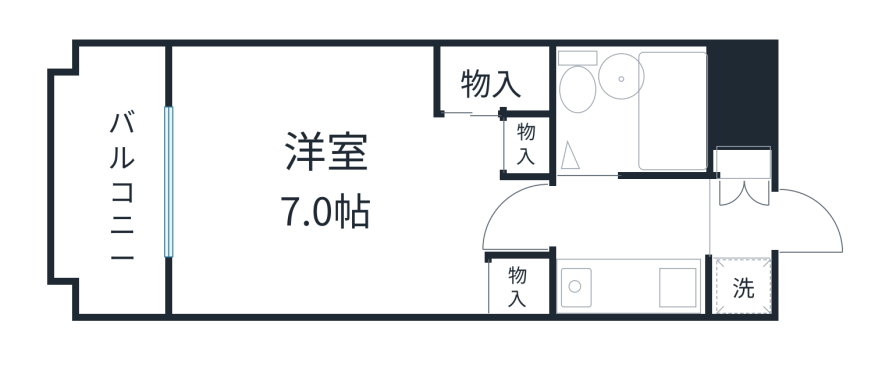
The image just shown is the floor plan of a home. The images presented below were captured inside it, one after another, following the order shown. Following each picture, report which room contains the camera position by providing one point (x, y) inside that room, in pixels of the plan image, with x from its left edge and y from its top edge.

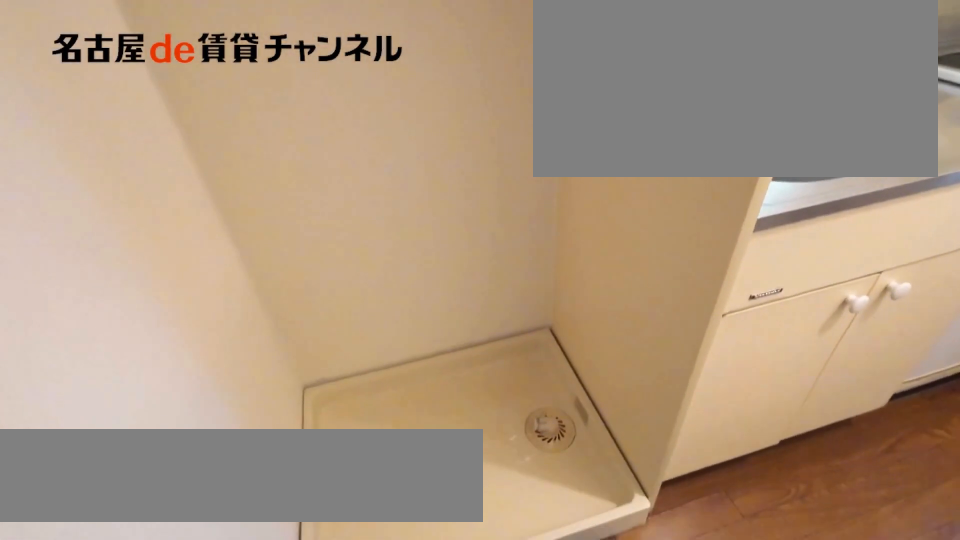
(740, 285)
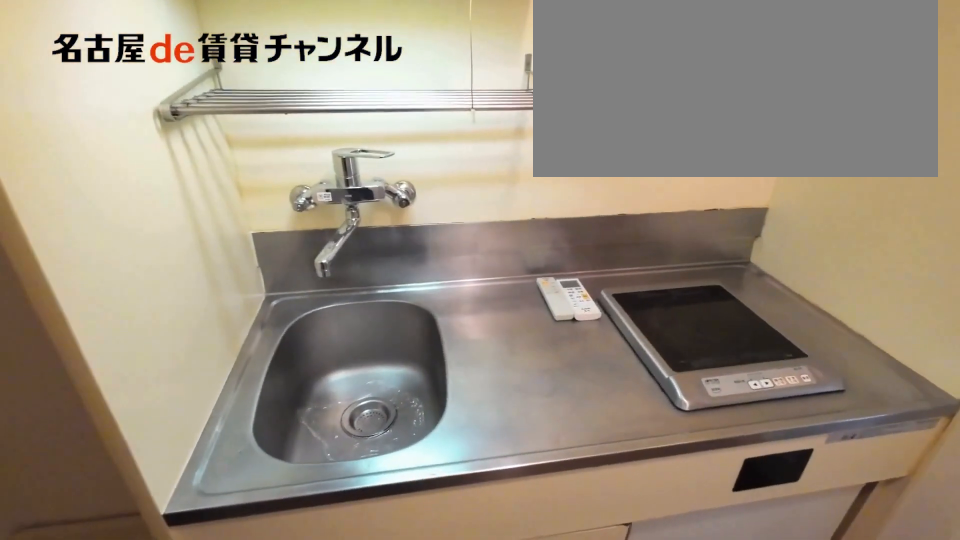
(628, 288)
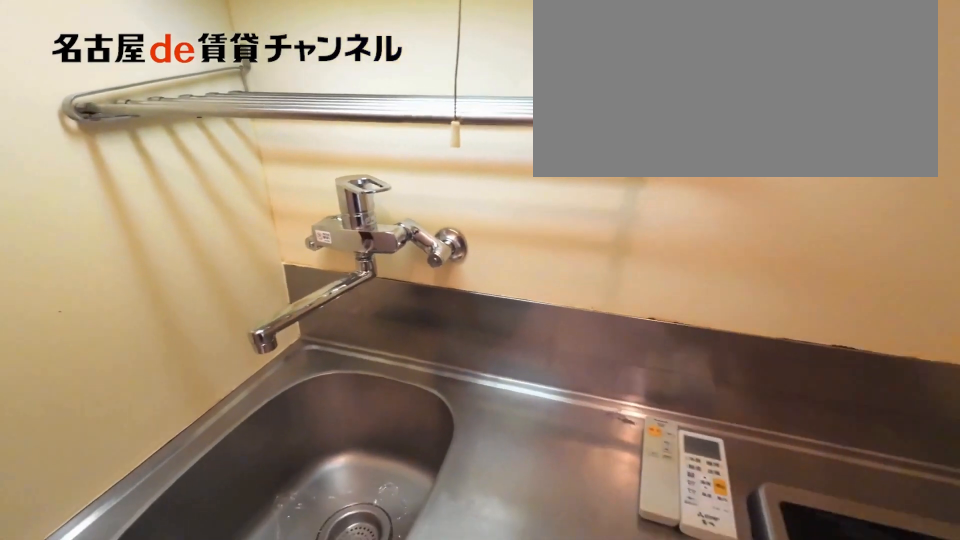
(628, 288)
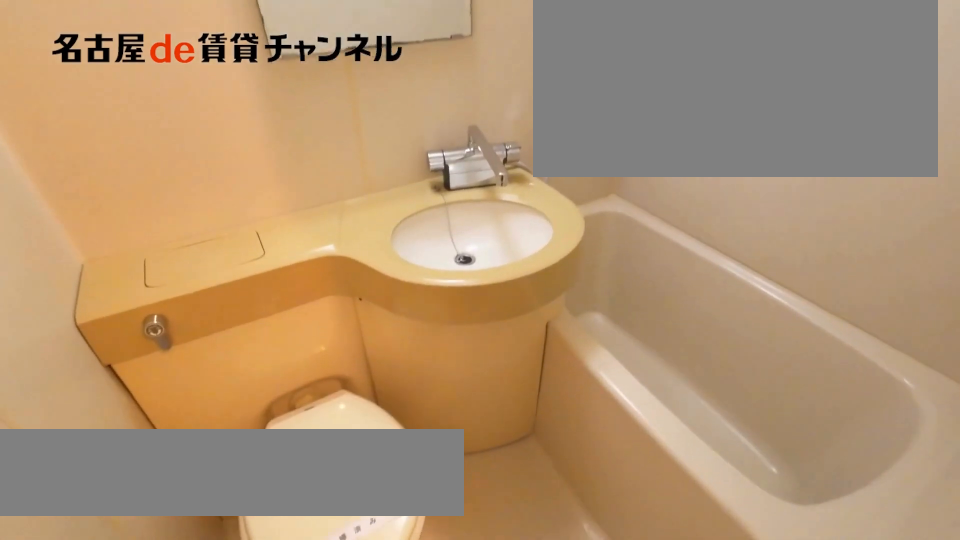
(633, 109)
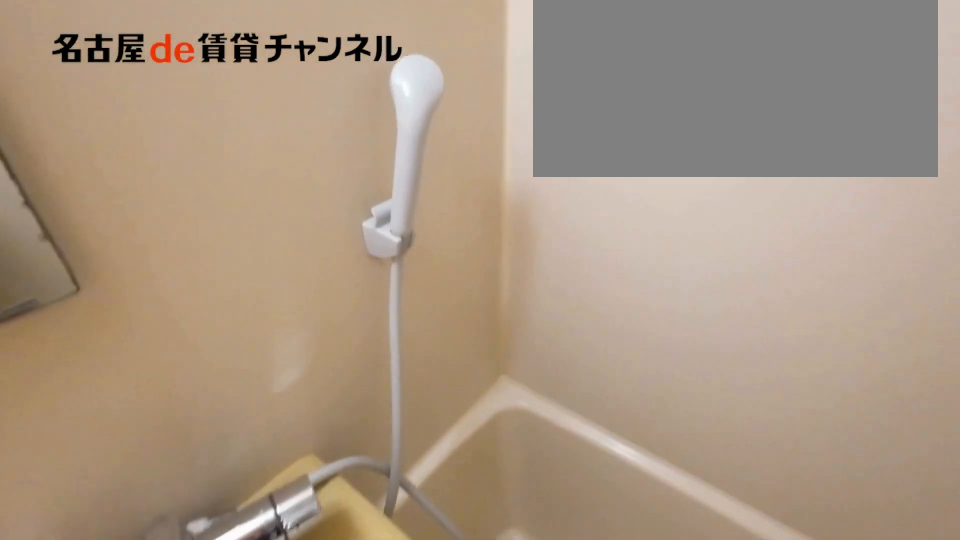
(633, 109)
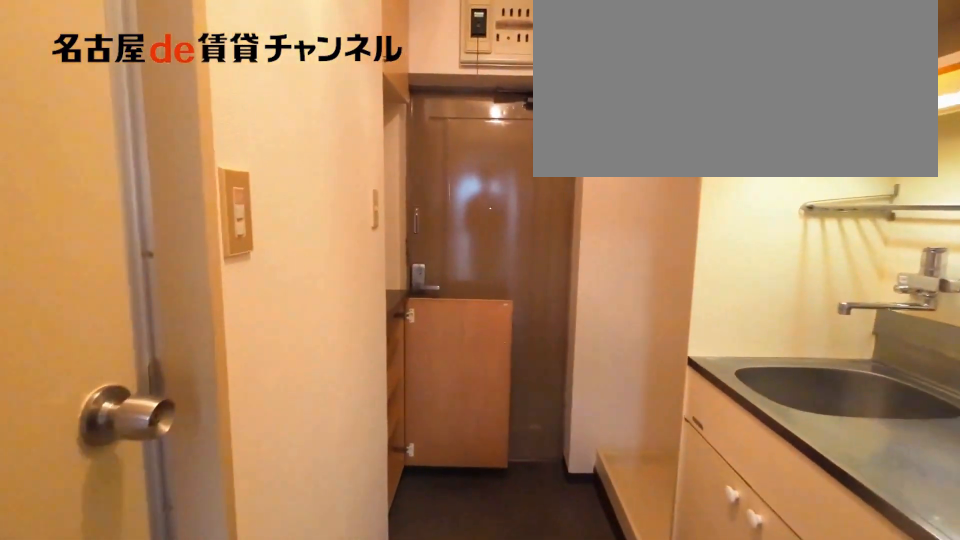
(633, 221)
